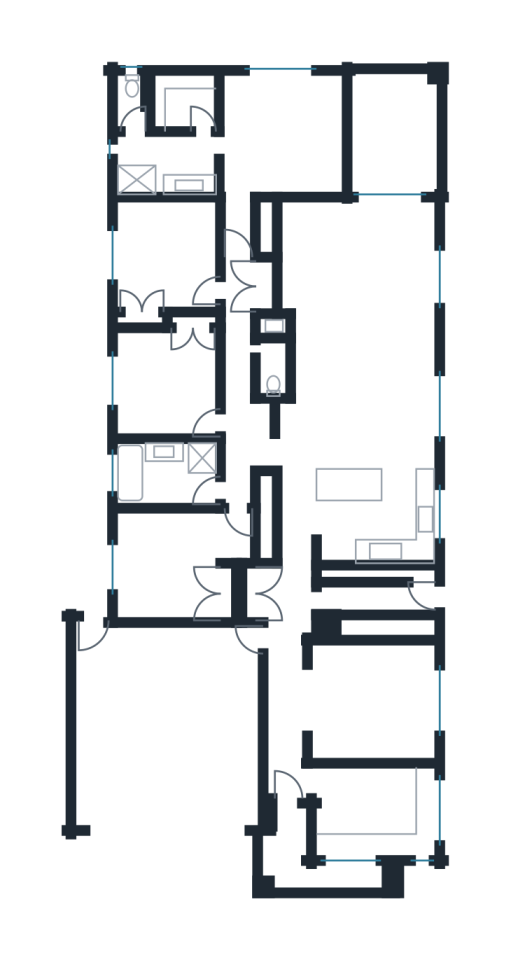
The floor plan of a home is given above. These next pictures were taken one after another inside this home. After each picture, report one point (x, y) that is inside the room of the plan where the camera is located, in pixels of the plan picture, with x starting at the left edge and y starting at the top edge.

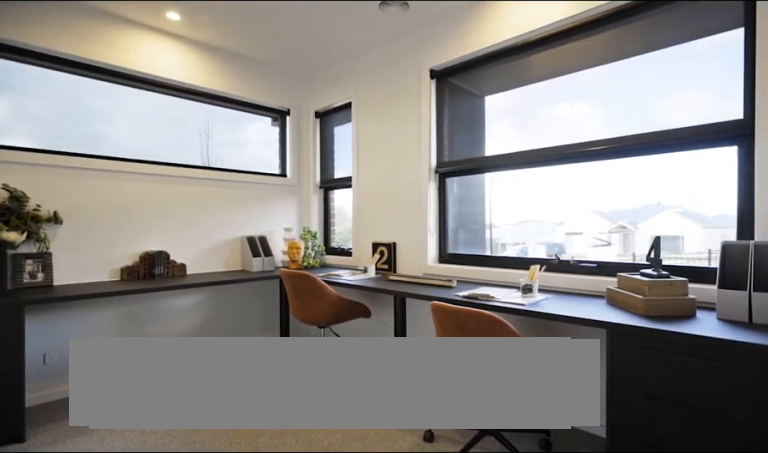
(376, 810)
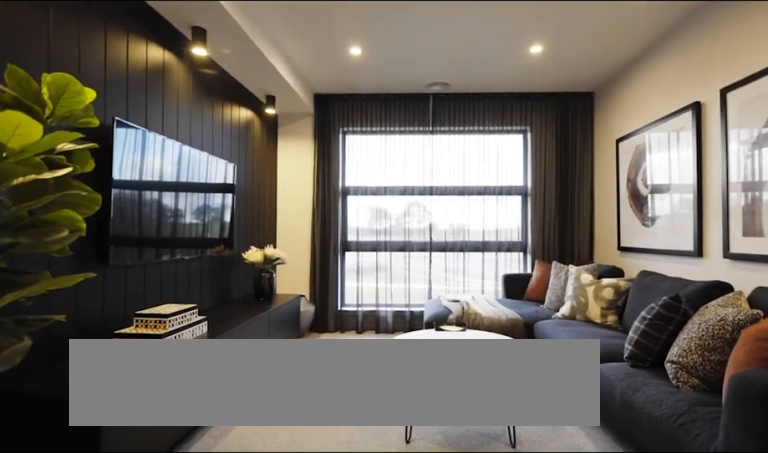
(373, 700)
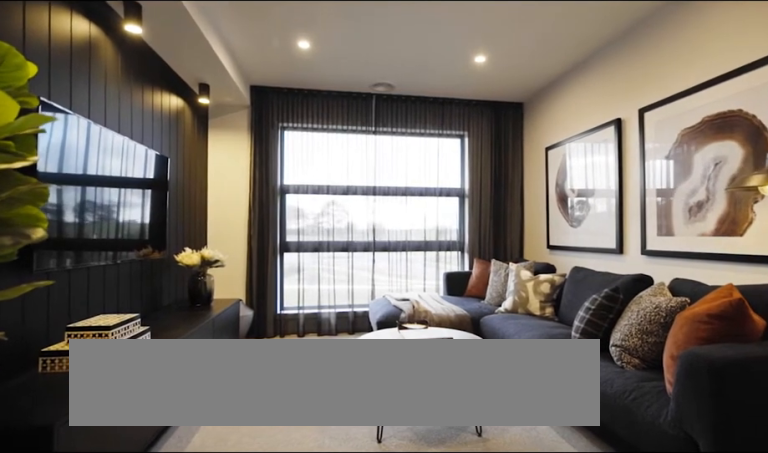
(373, 700)
